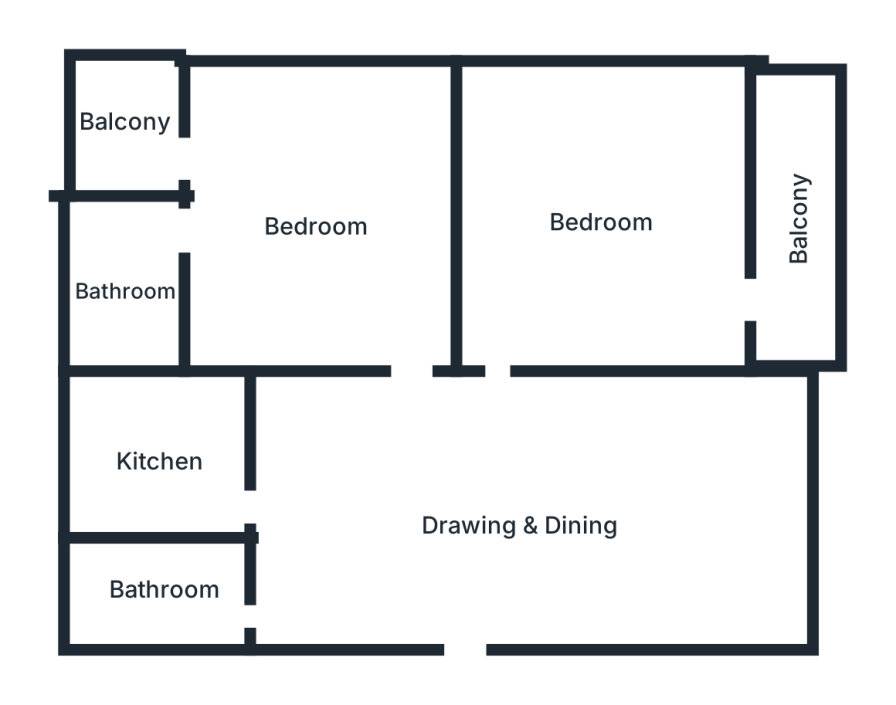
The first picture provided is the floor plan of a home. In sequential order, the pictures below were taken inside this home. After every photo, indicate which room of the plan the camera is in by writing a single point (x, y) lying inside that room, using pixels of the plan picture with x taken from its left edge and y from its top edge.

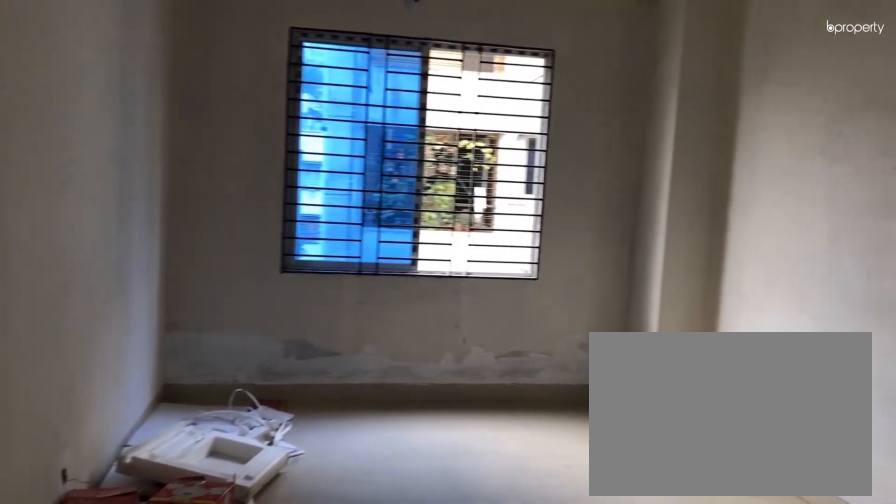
(472, 539)
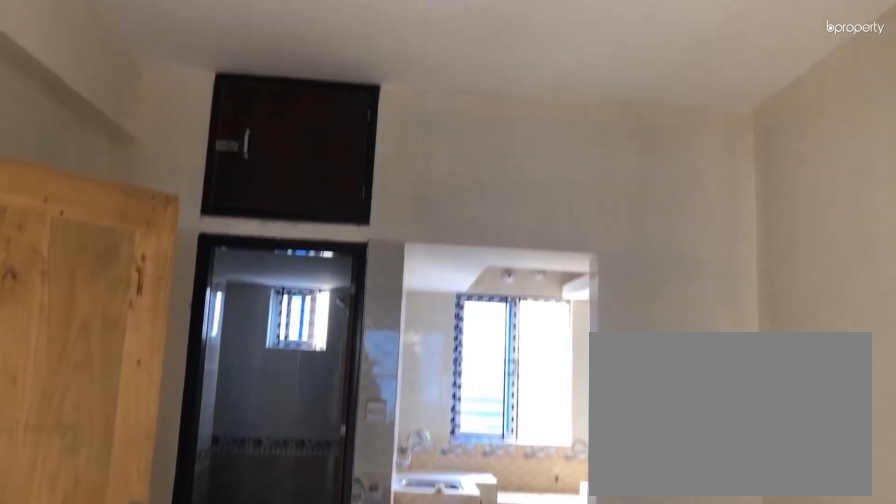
(472, 539)
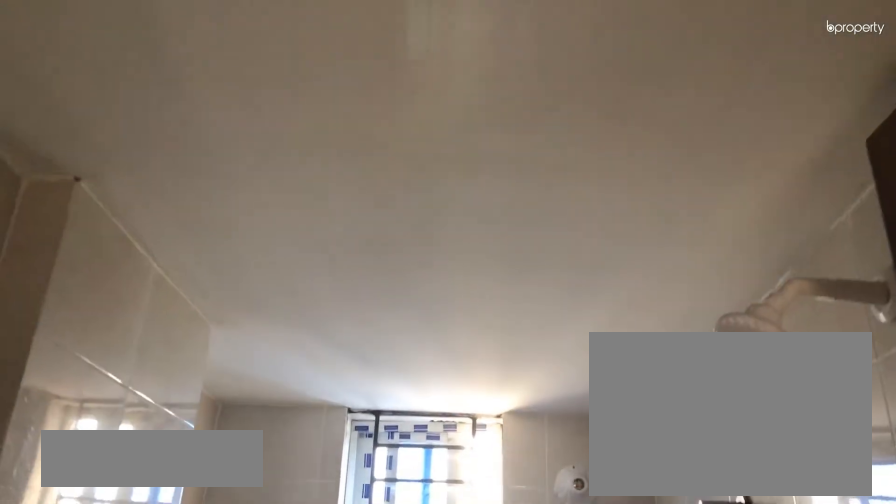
(165, 598)
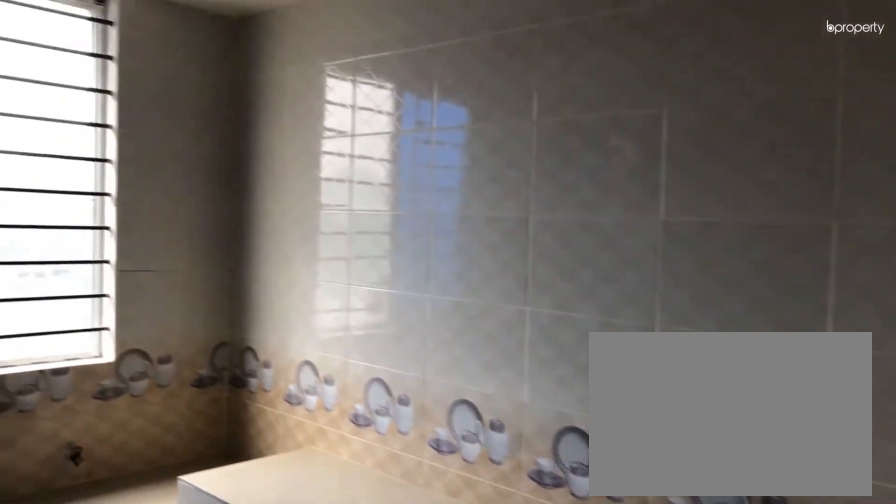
(162, 464)
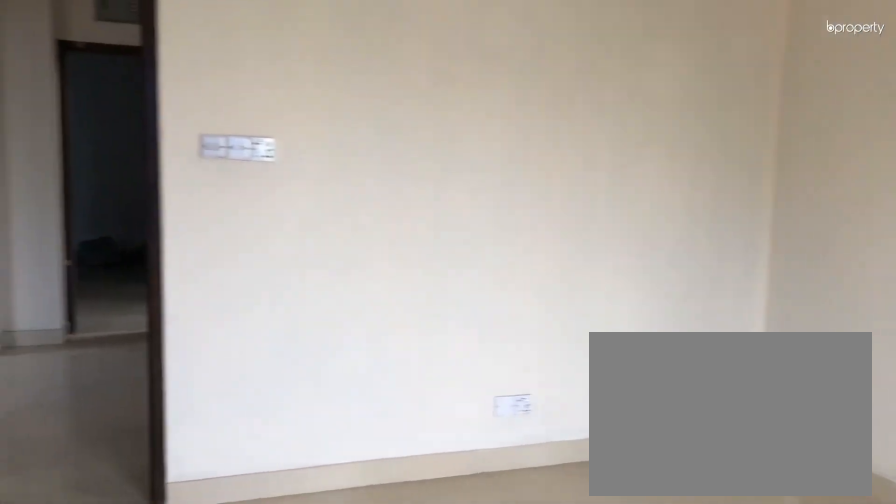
(303, 224)
